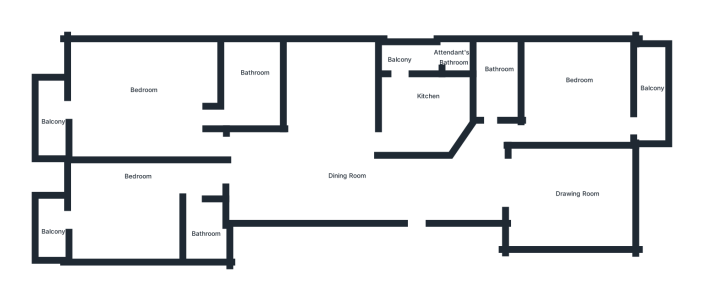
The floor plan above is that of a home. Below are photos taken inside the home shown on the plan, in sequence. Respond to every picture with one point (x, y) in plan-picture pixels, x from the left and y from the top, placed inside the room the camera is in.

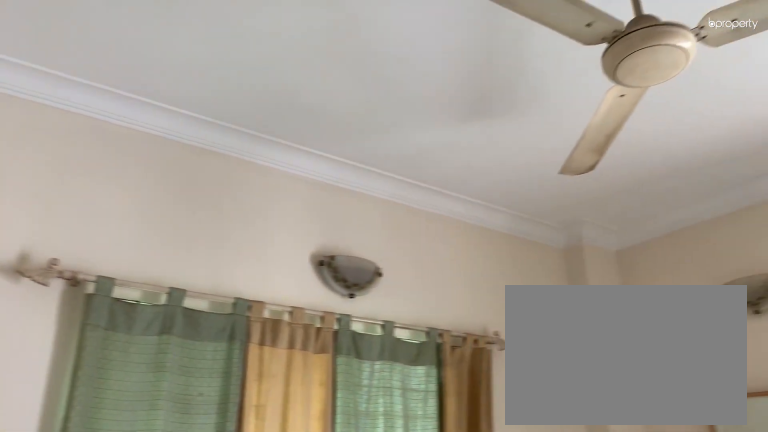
(585, 100)
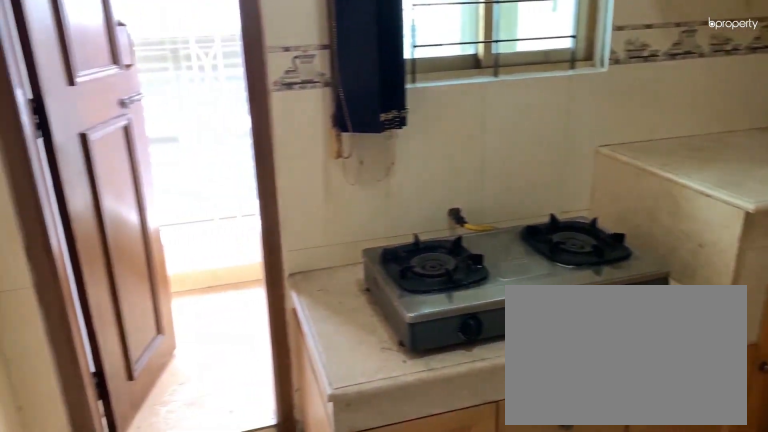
(415, 117)
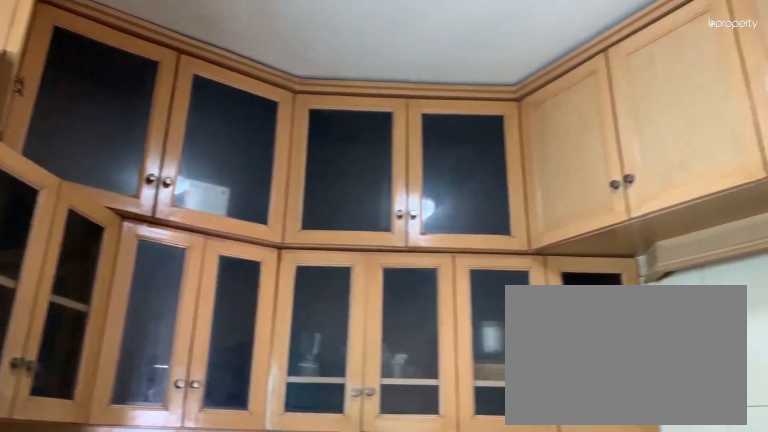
(411, 127)
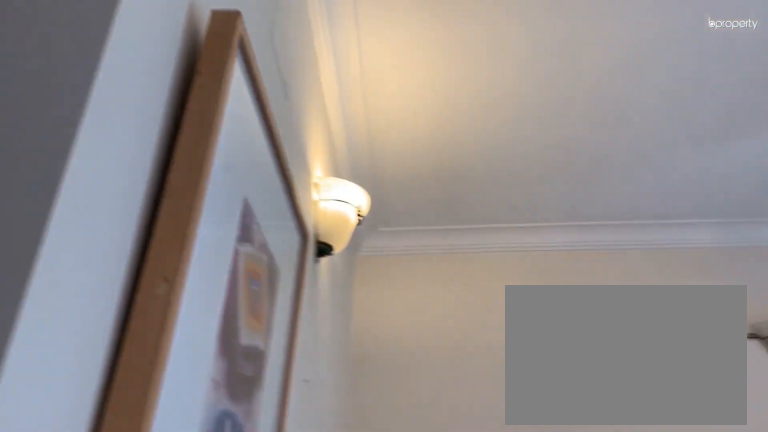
(112, 219)
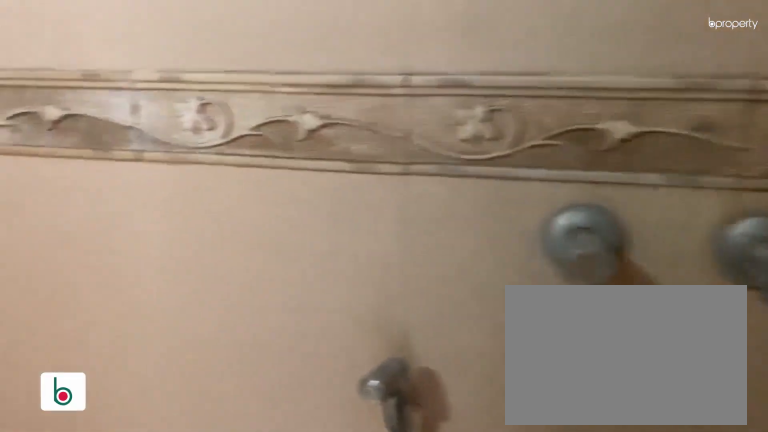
(200, 229)
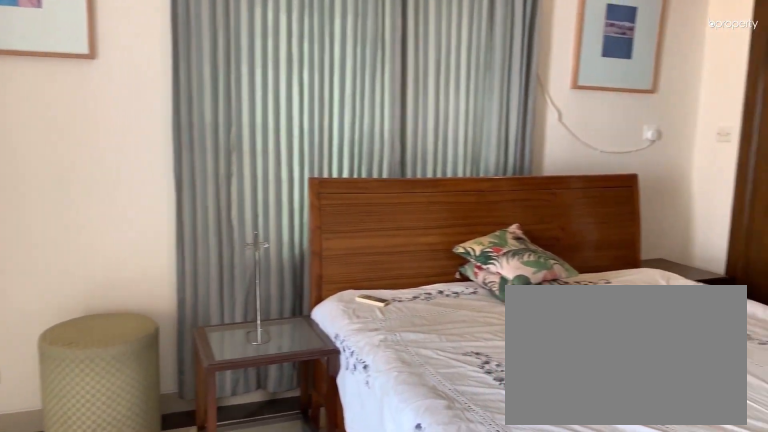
(155, 104)
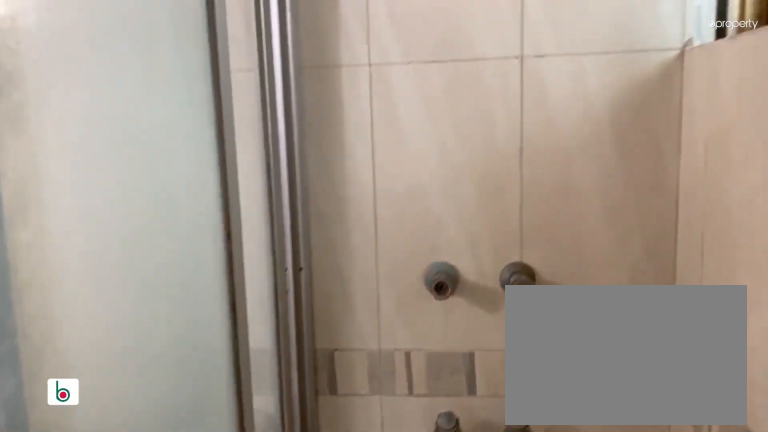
(254, 96)
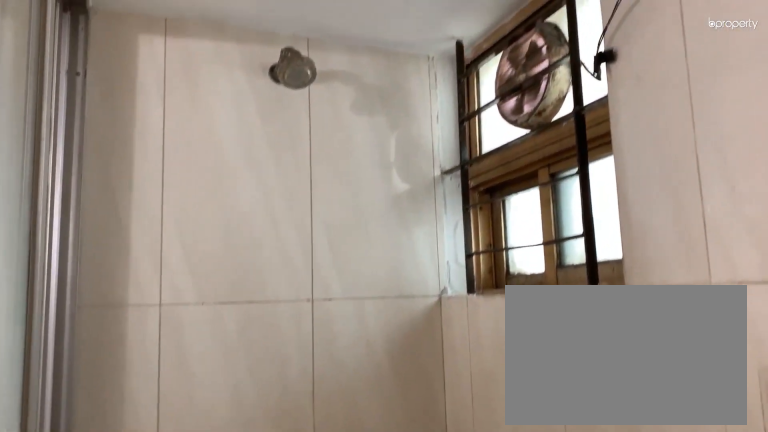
(254, 96)
